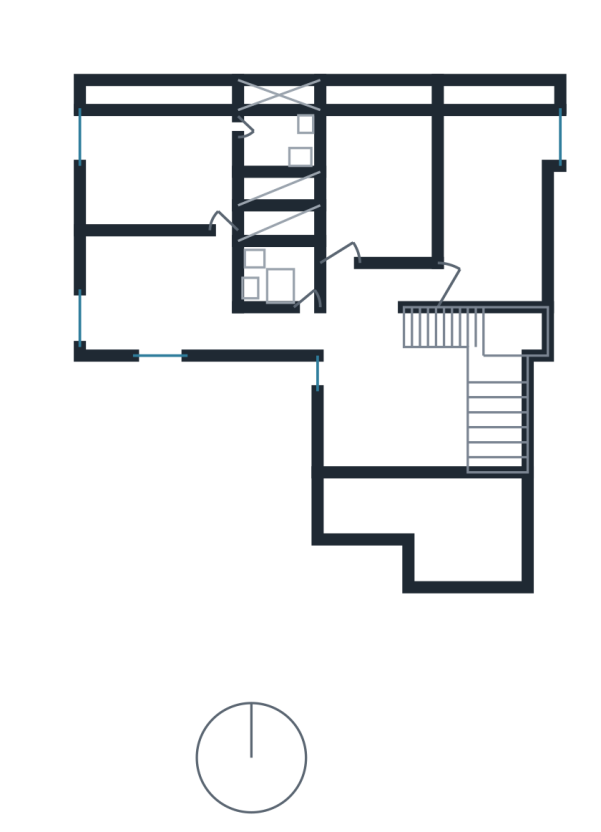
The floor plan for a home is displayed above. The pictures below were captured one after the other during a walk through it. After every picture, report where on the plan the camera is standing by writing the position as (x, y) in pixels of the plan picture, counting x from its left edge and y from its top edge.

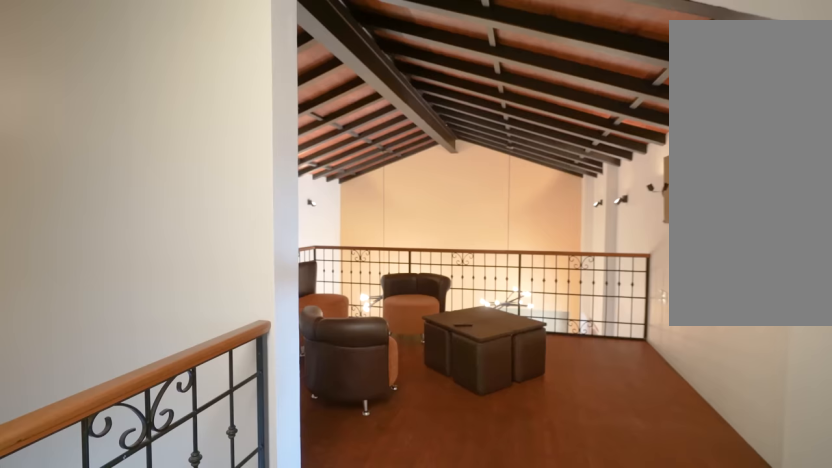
(345, 292)
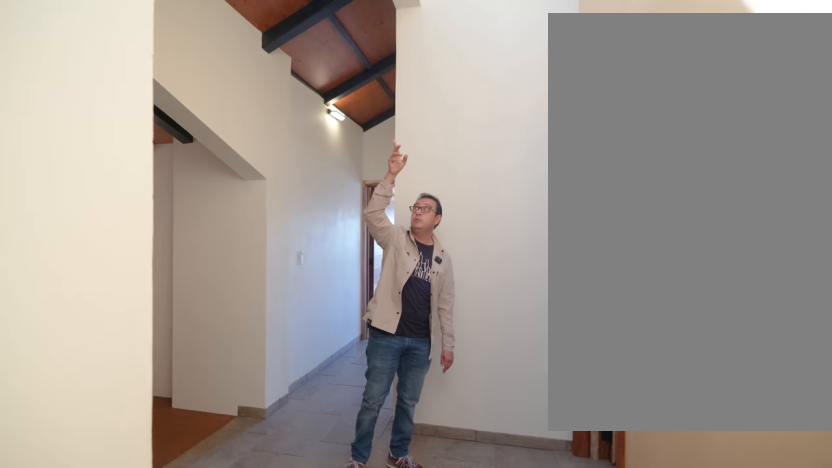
(346, 302)
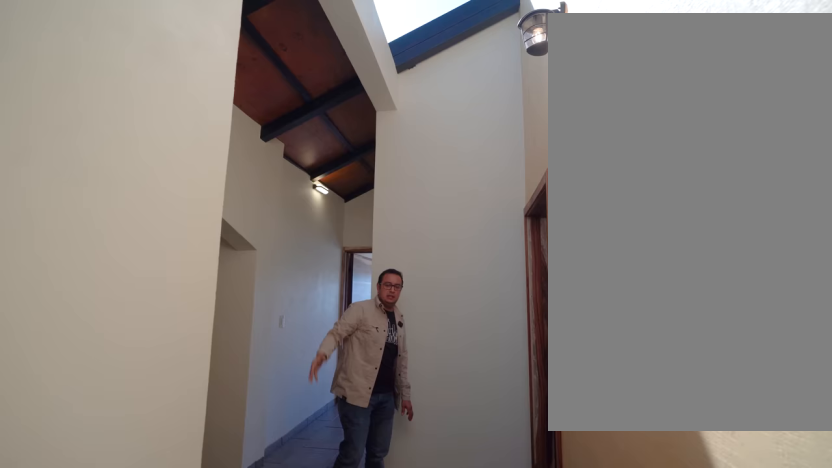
(345, 301)
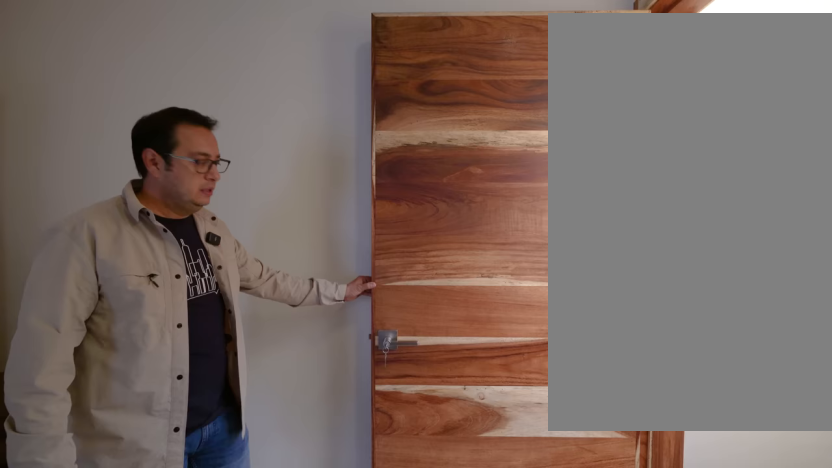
(472, 281)
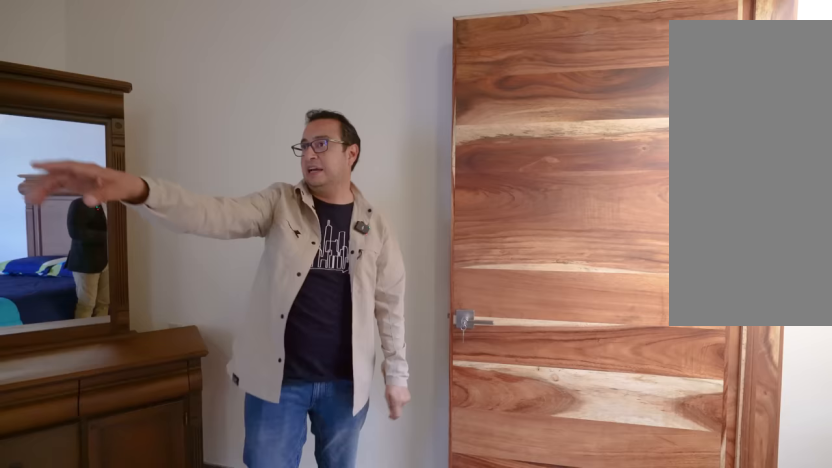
(473, 281)
